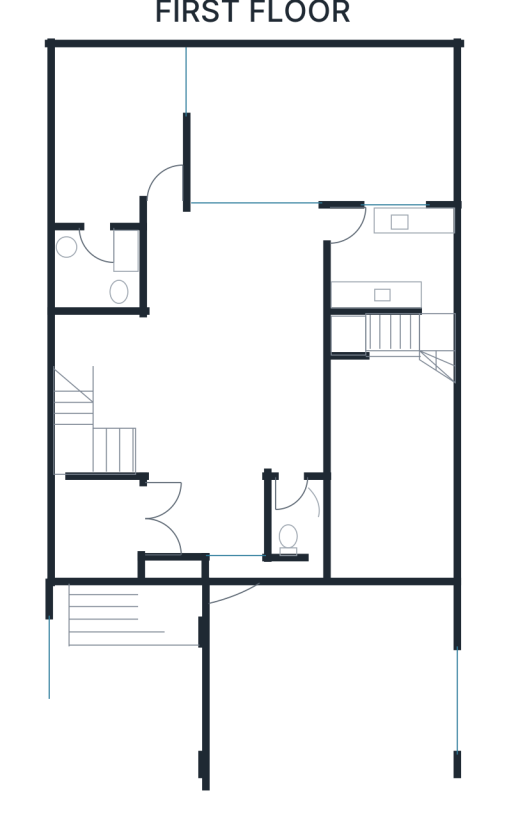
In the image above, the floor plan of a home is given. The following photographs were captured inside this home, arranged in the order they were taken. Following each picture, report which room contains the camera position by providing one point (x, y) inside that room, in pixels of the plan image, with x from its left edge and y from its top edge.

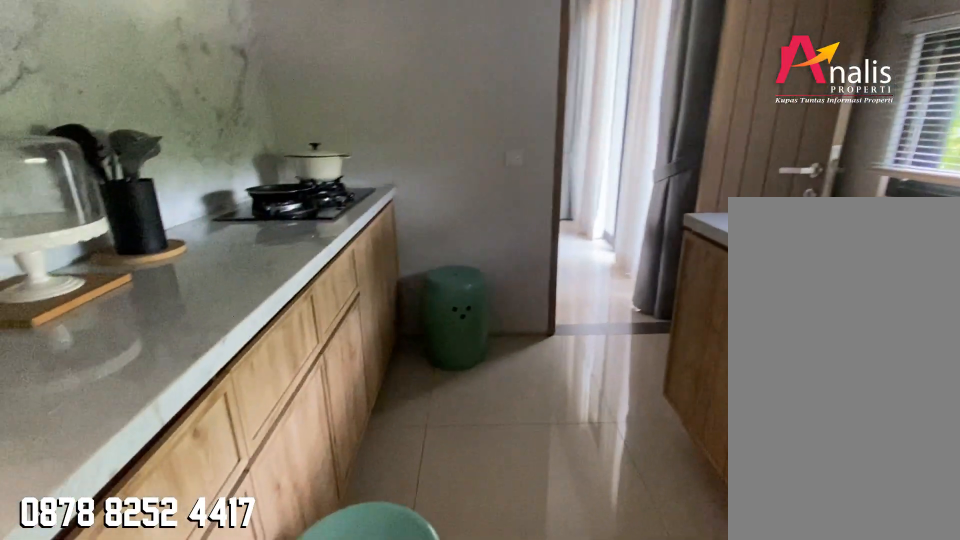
(391, 261)
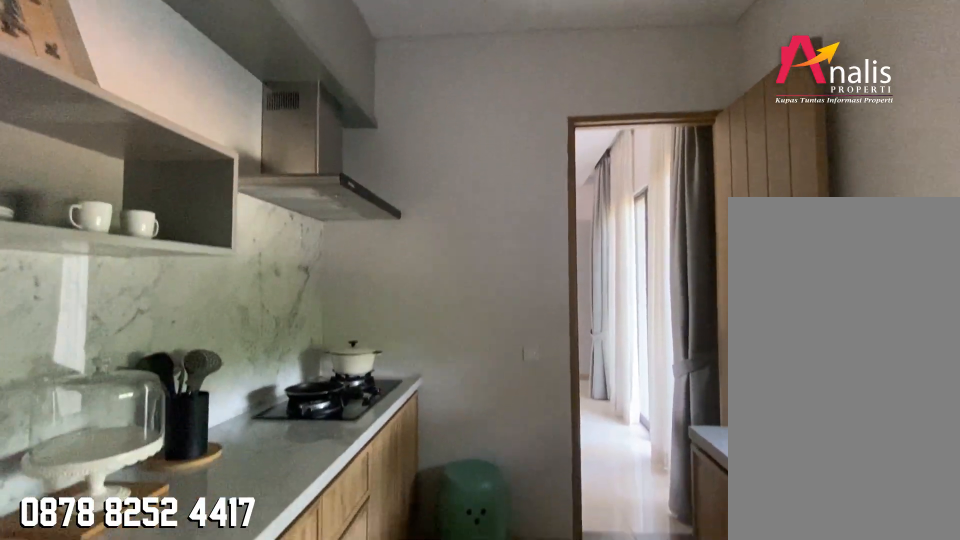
(391, 261)
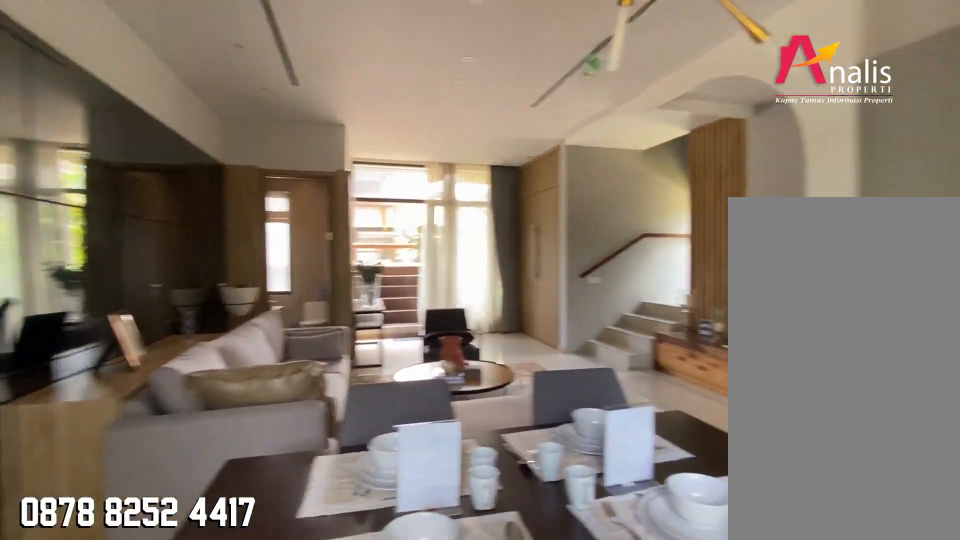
(210, 379)
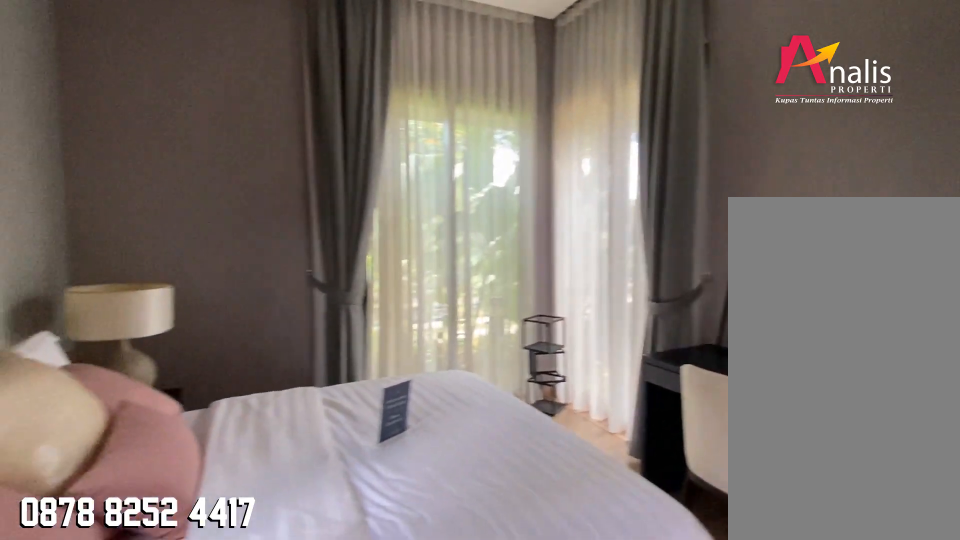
(113, 173)
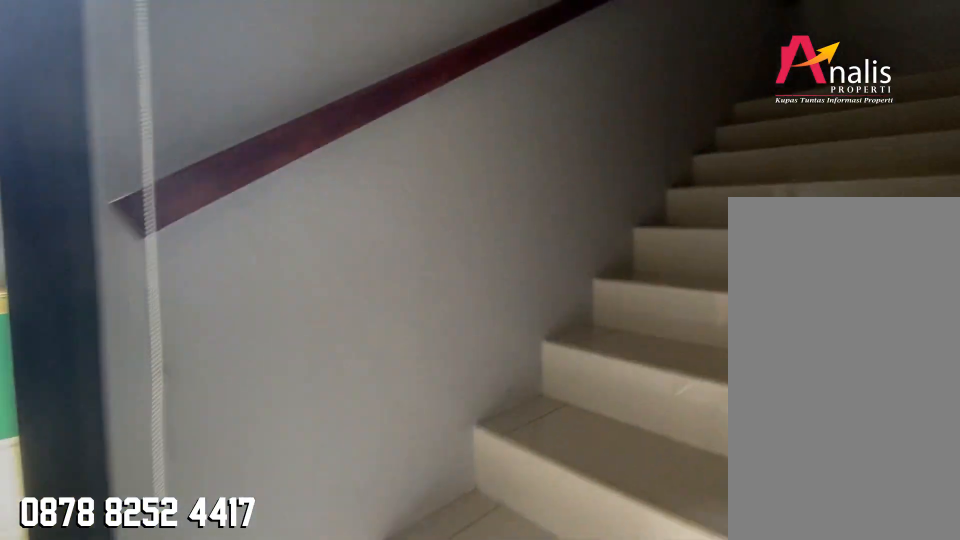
(87, 437)
